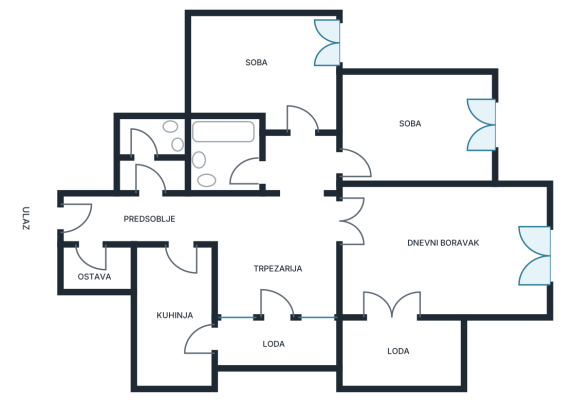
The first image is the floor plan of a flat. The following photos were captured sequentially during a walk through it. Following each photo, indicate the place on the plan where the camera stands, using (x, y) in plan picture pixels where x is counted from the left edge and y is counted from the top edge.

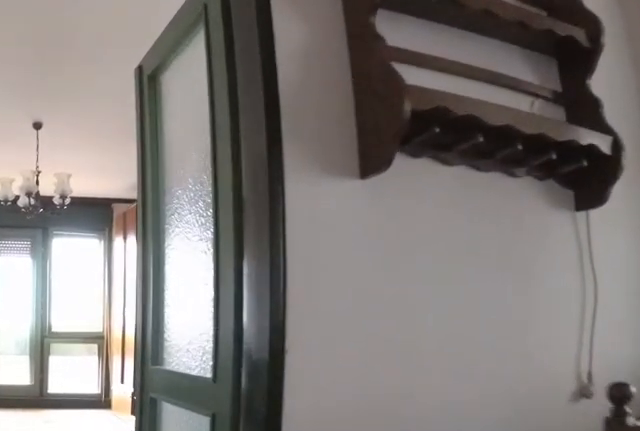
(253, 219)
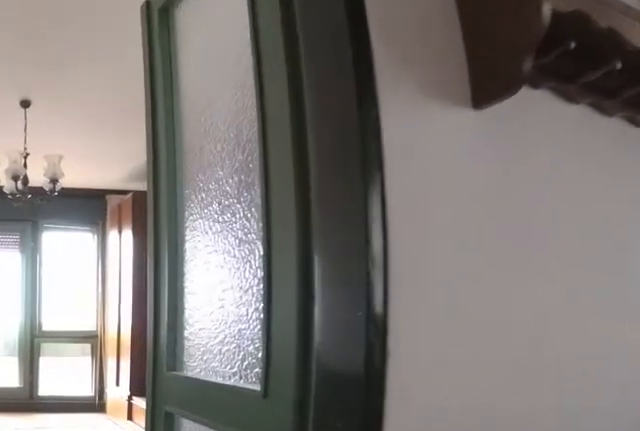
(264, 219)
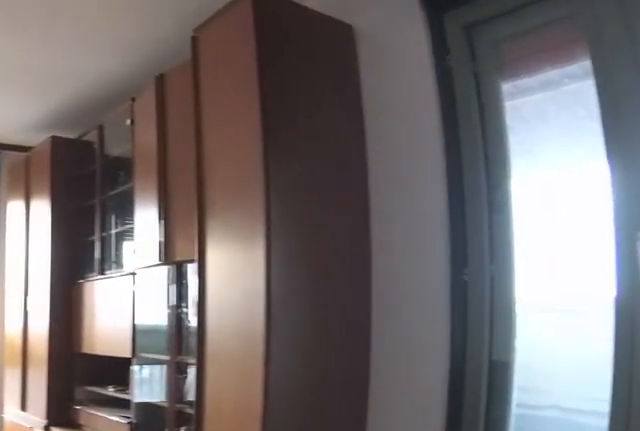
(340, 220)
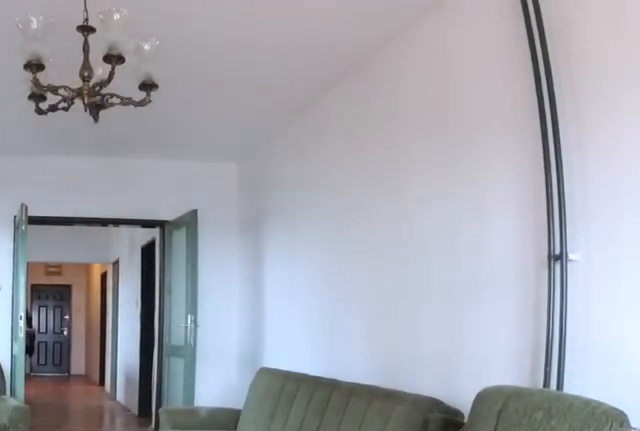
(527, 257)
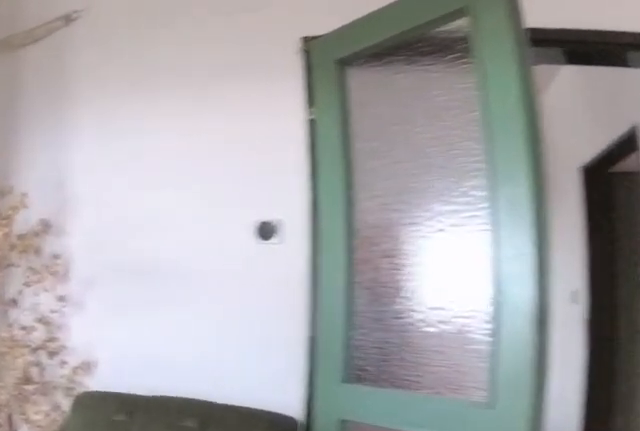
(415, 261)
